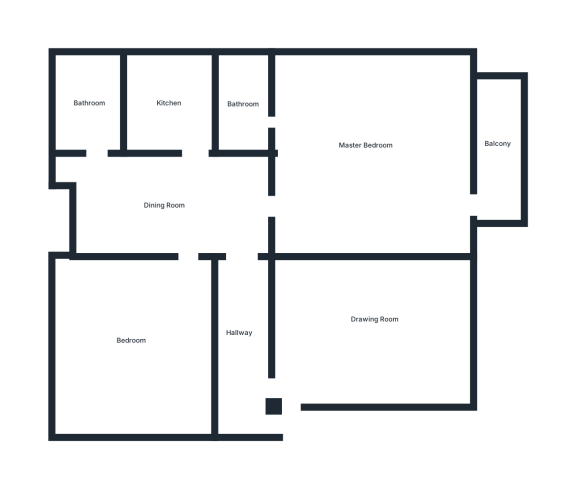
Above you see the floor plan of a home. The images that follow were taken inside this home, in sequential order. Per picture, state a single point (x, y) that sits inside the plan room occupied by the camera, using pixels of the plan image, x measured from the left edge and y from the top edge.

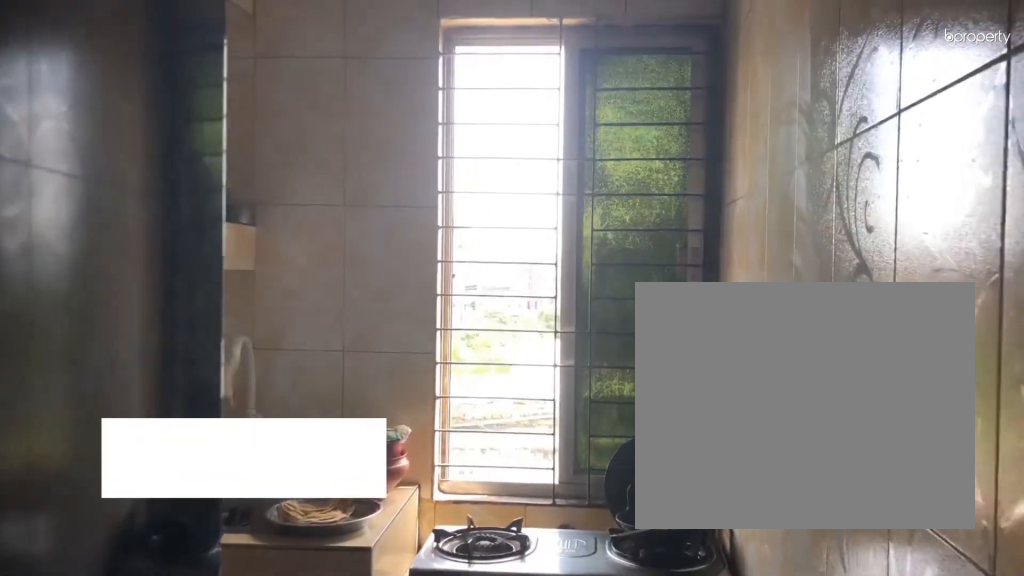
(169, 101)
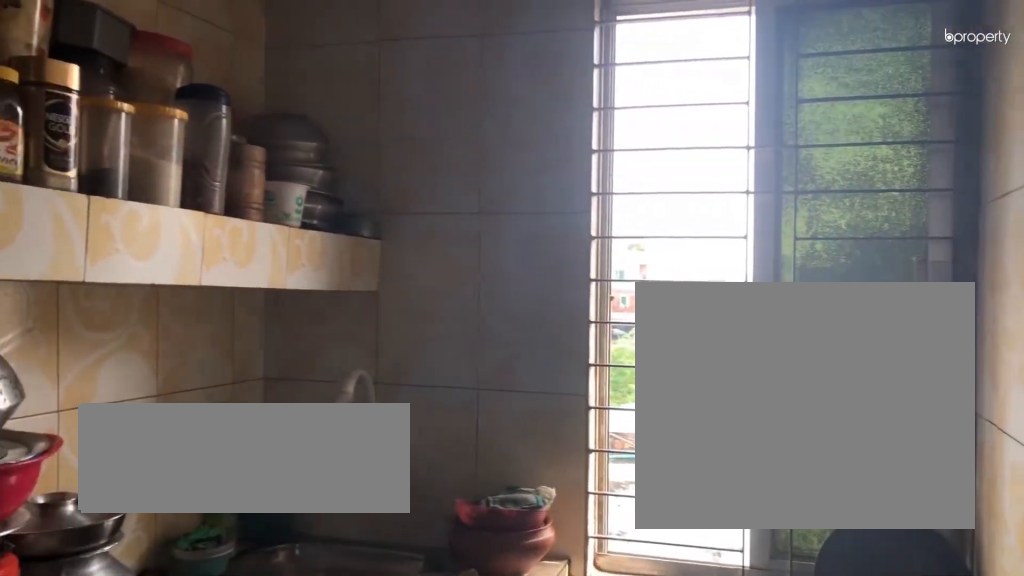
(169, 101)
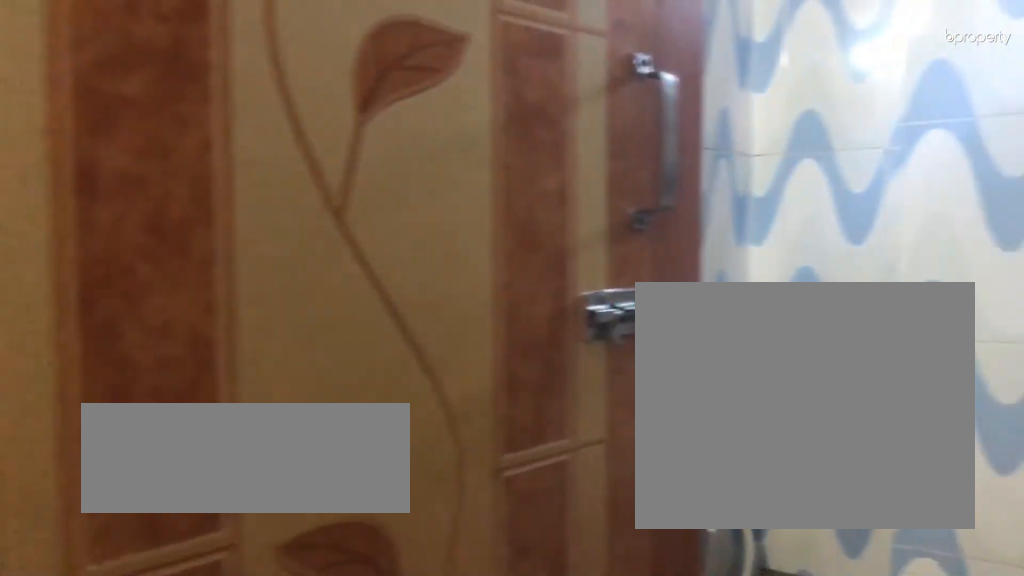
(89, 101)
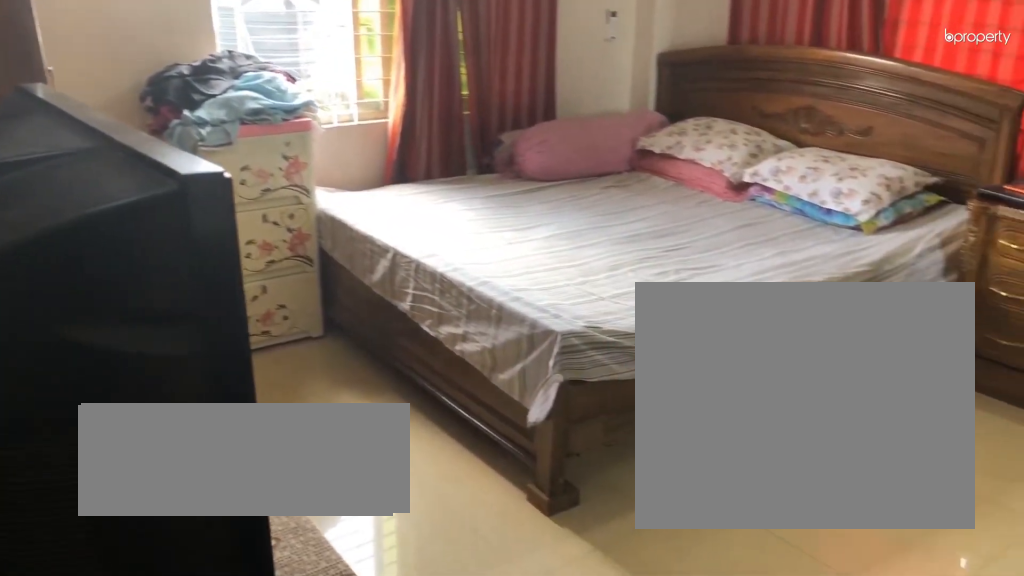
(365, 144)
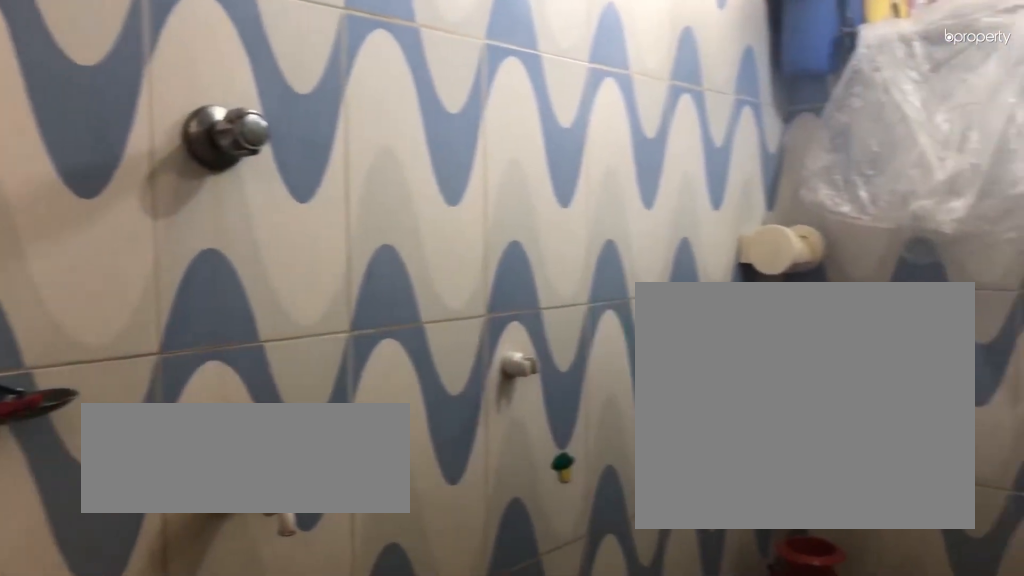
(244, 102)
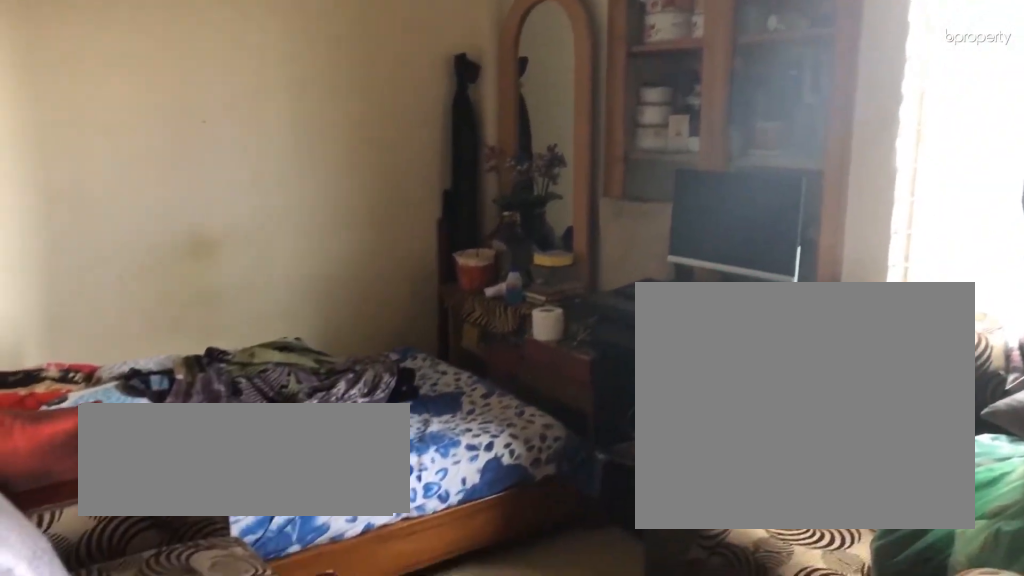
(131, 340)
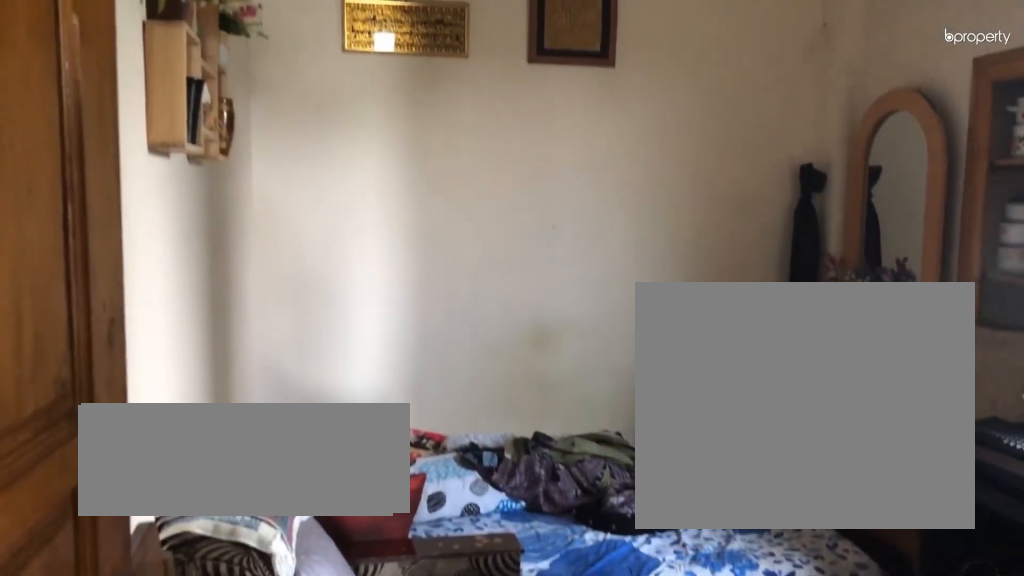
(131, 340)
